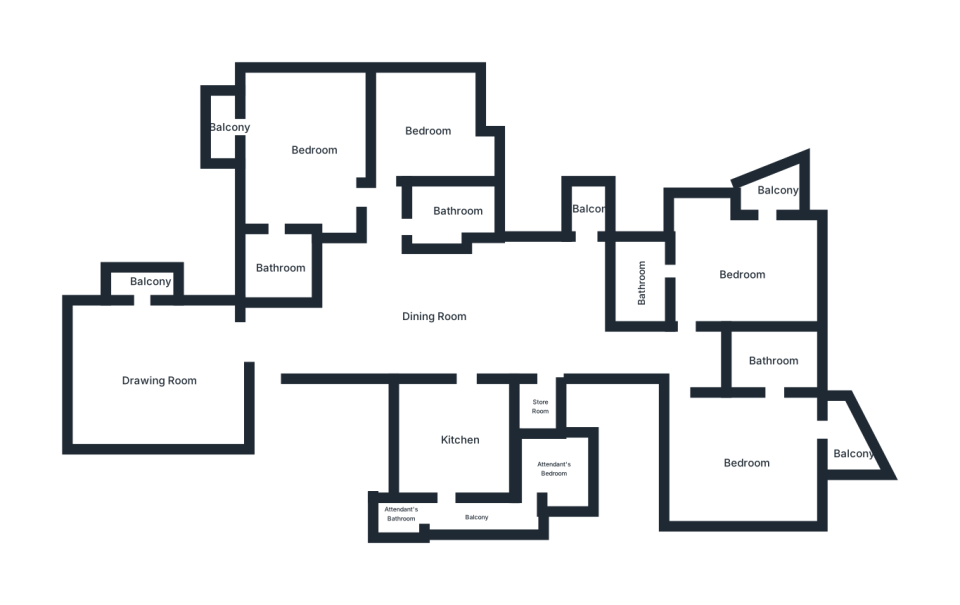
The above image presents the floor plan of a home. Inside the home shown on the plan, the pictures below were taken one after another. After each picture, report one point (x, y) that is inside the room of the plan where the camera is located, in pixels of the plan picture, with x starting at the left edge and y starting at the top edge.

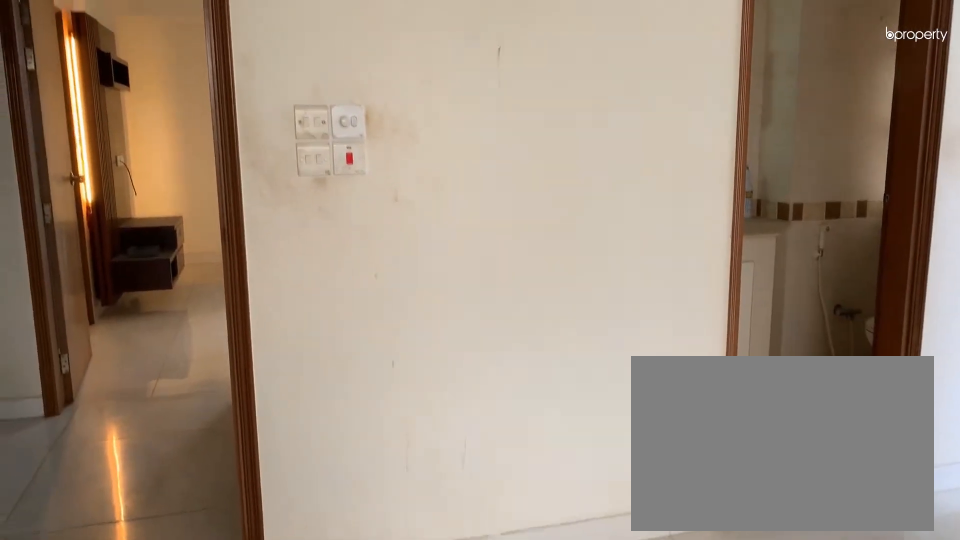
(743, 463)
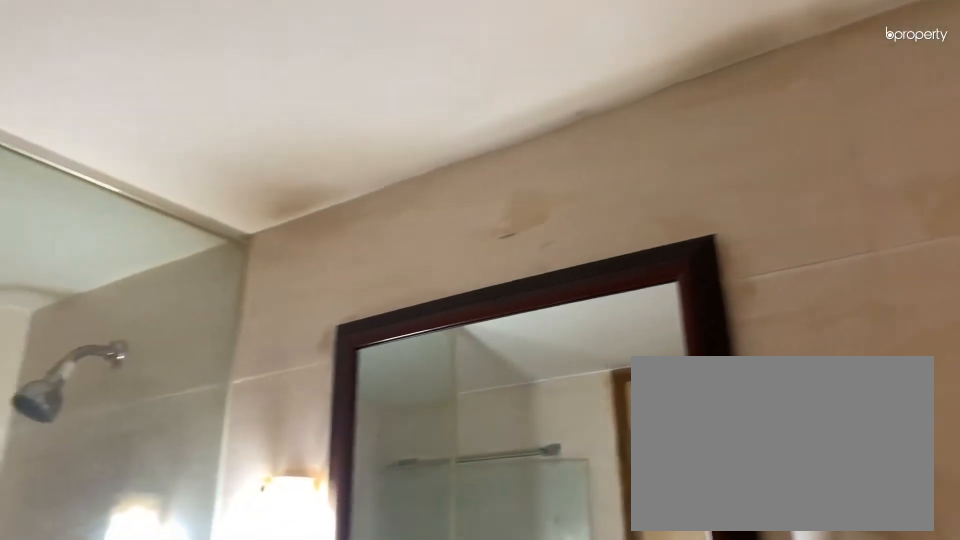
(775, 363)
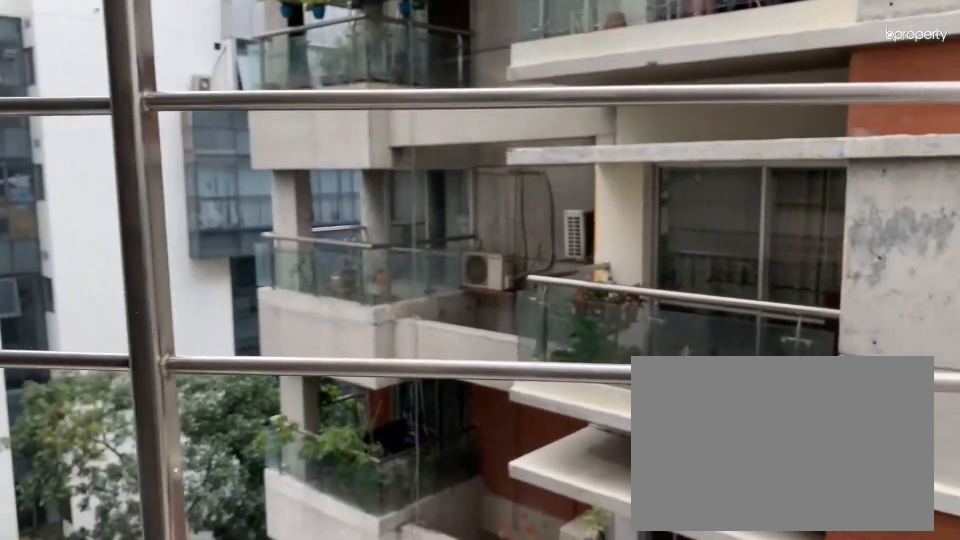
(851, 452)
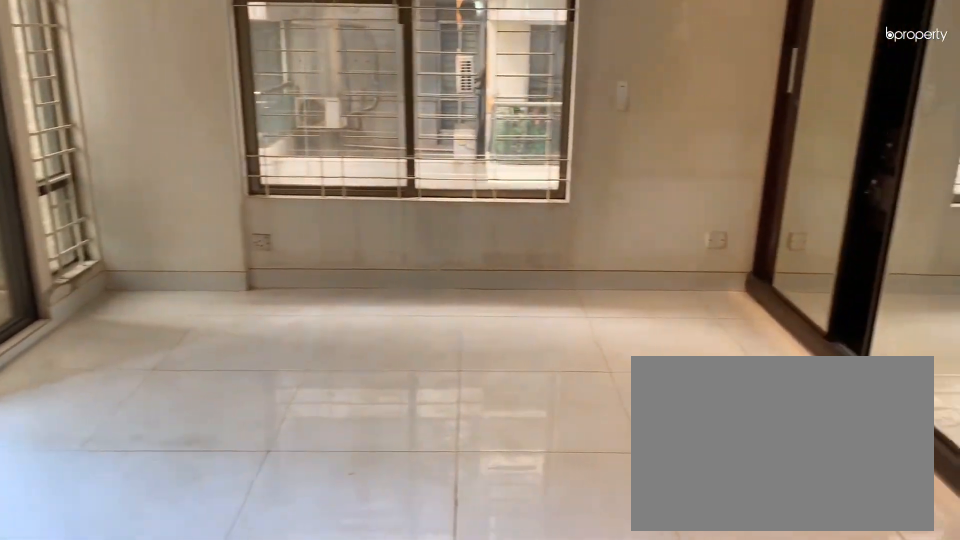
(744, 268)
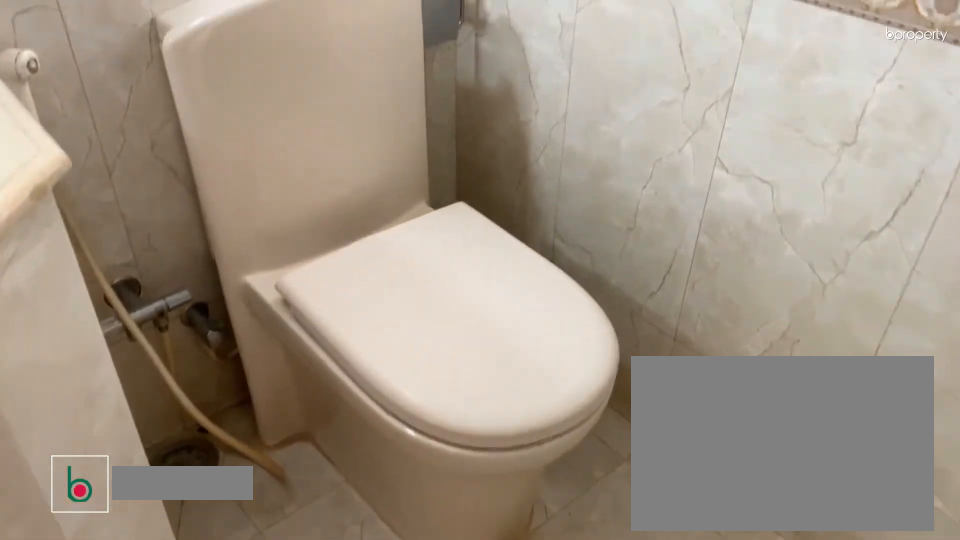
(642, 283)
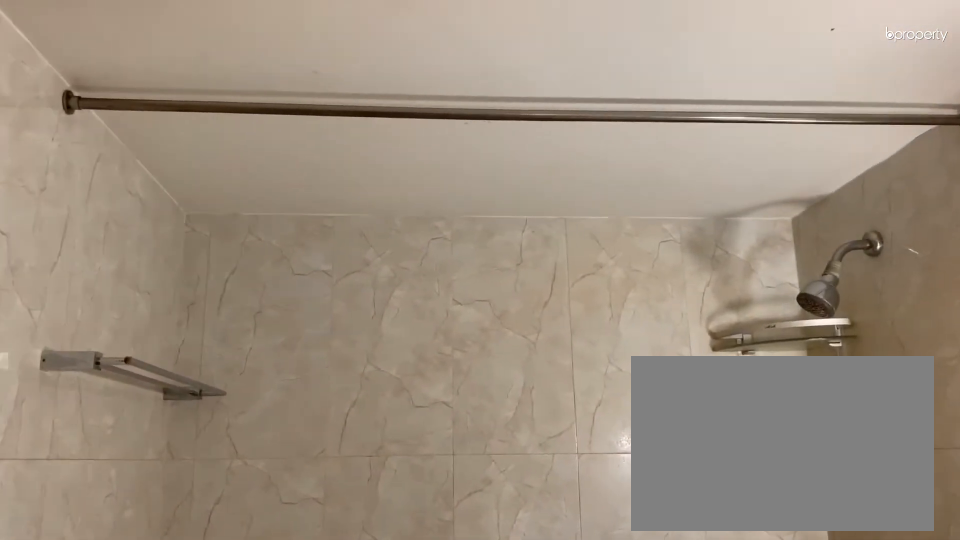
(642, 283)
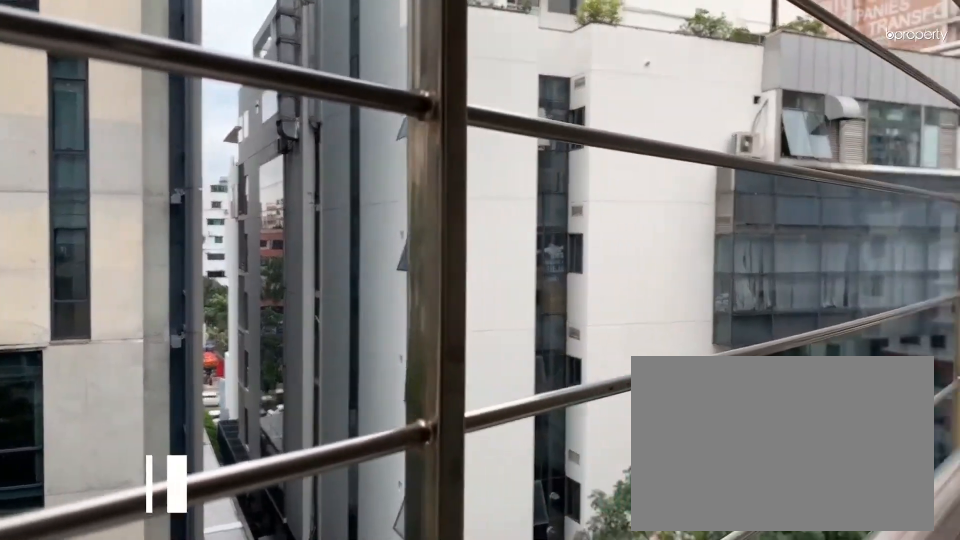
(782, 191)
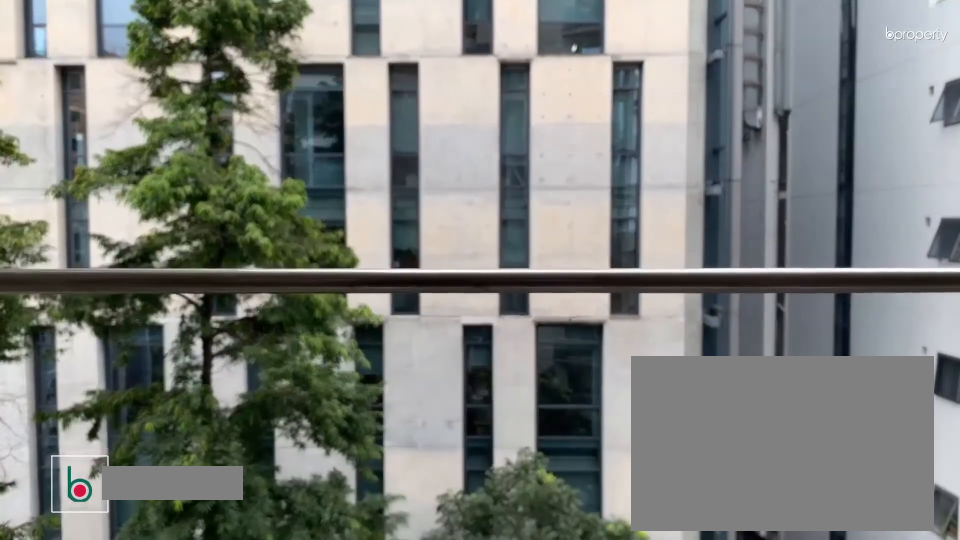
(589, 210)
